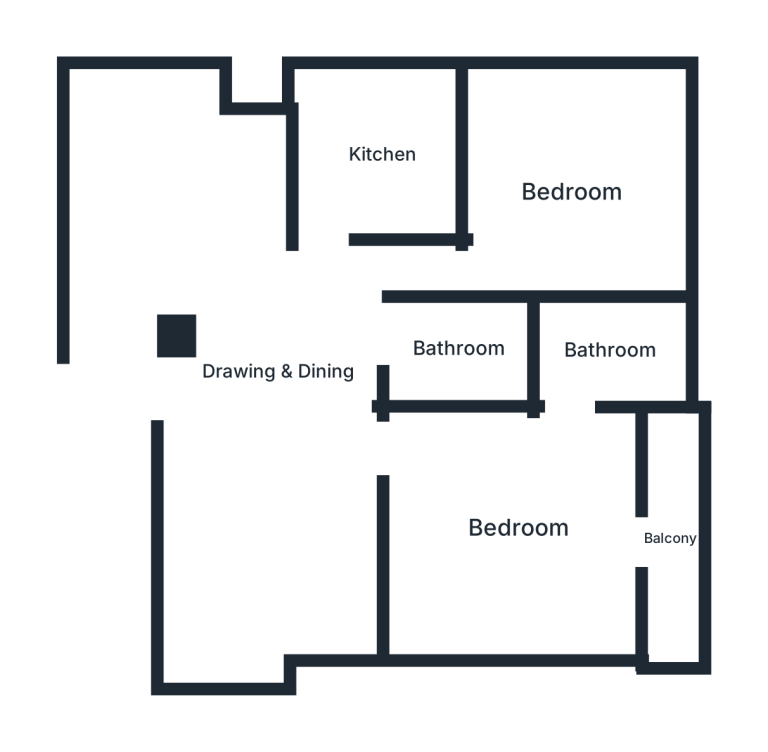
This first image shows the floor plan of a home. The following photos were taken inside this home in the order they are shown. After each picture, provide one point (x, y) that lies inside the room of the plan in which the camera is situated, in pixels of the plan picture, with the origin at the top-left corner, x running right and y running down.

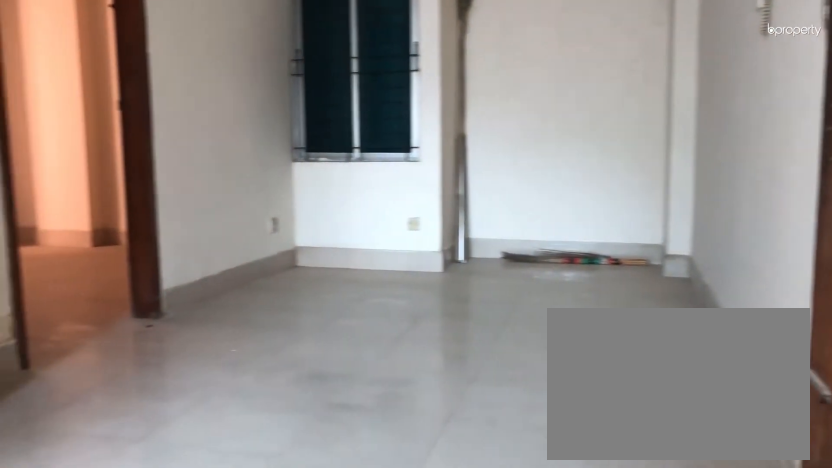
(276, 366)
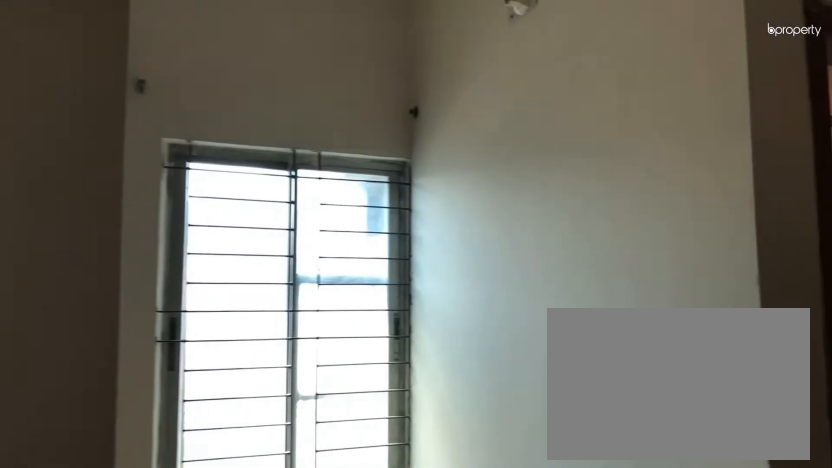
(276, 365)
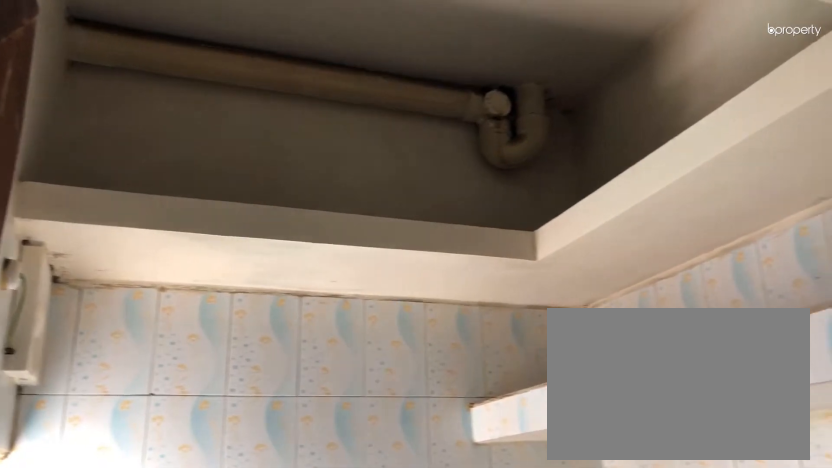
(381, 155)
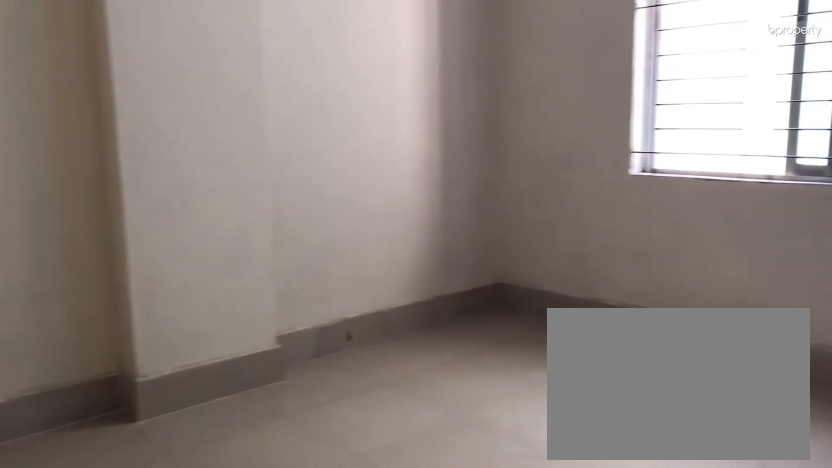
(572, 190)
